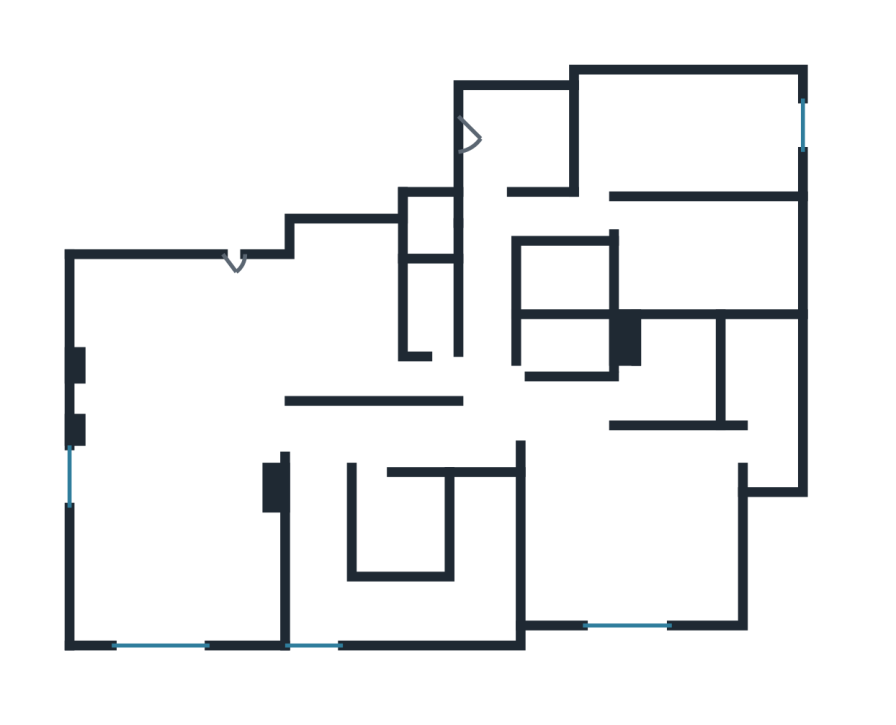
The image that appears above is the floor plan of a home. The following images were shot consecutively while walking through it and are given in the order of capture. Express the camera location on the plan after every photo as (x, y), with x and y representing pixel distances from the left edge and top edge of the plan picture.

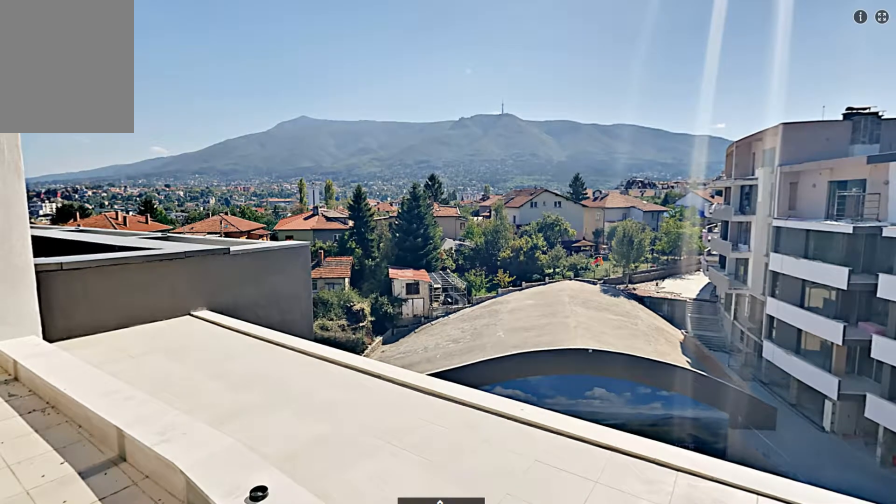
(221, 193)
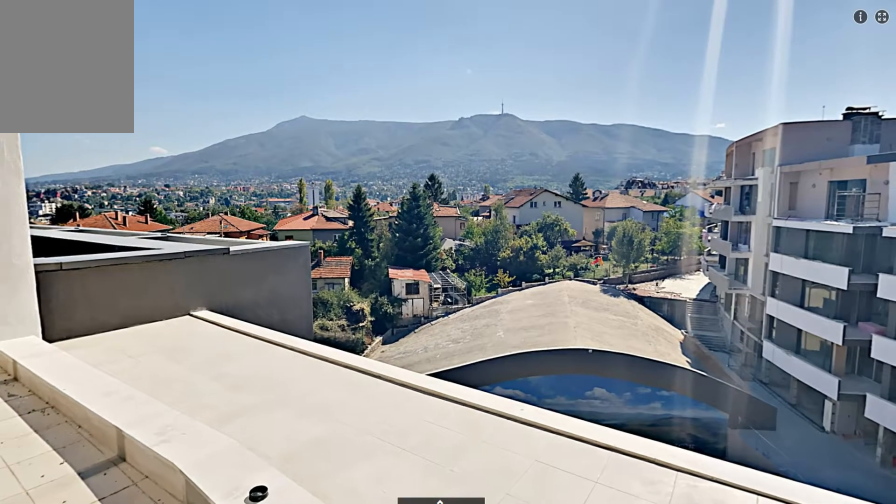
(219, 190)
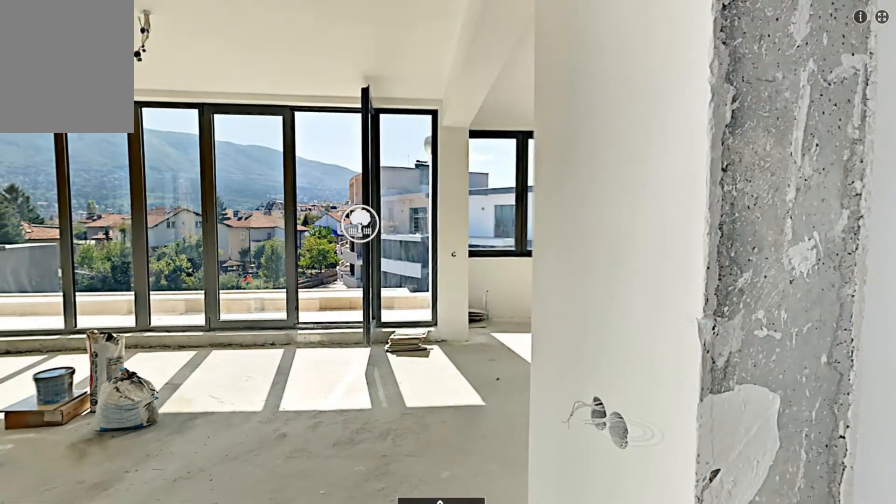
(242, 354)
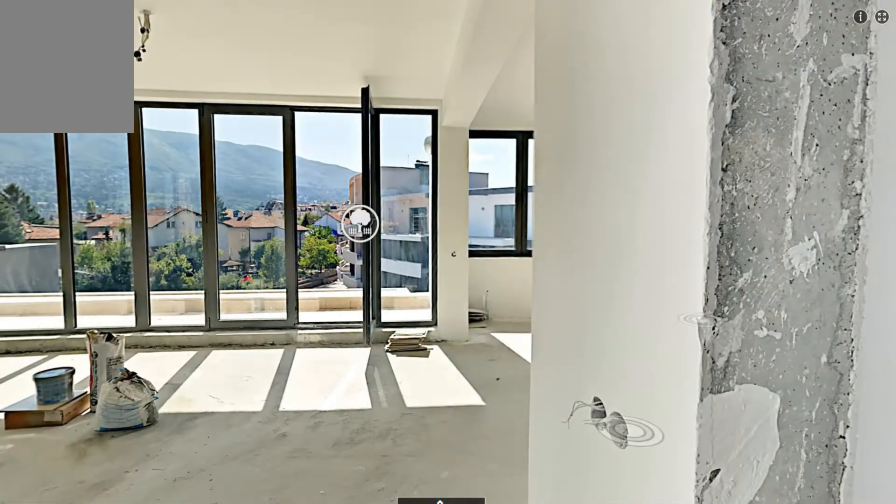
(242, 352)
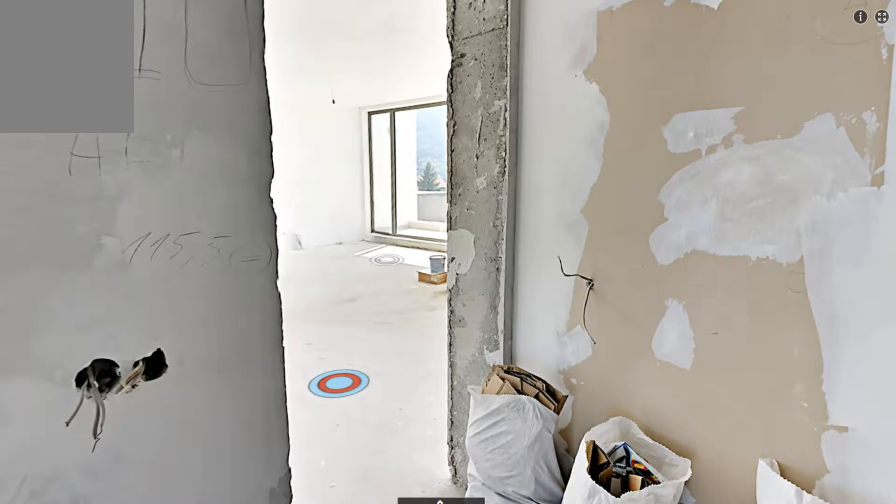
(277, 415)
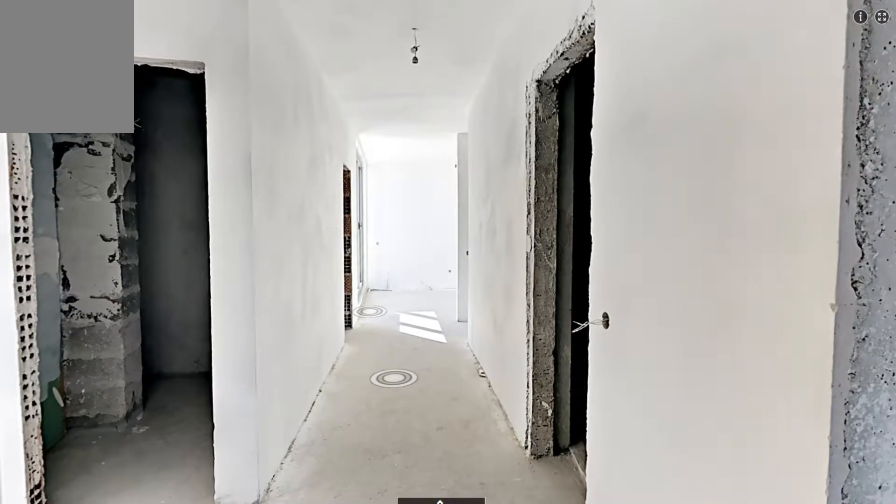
(488, 377)
